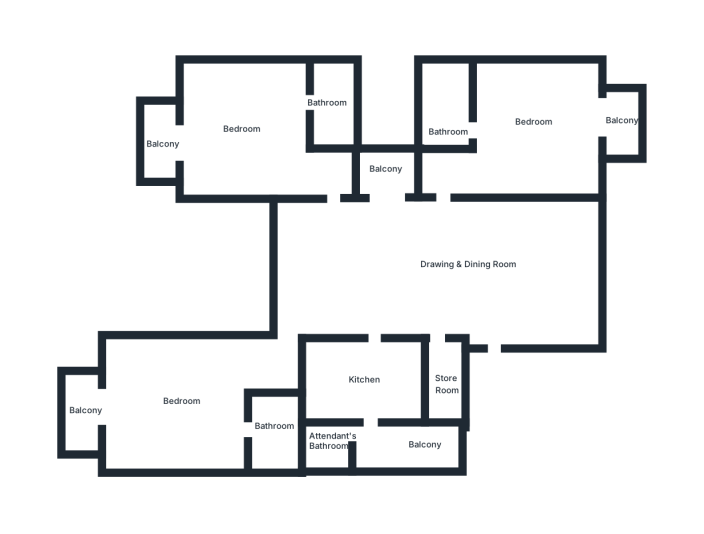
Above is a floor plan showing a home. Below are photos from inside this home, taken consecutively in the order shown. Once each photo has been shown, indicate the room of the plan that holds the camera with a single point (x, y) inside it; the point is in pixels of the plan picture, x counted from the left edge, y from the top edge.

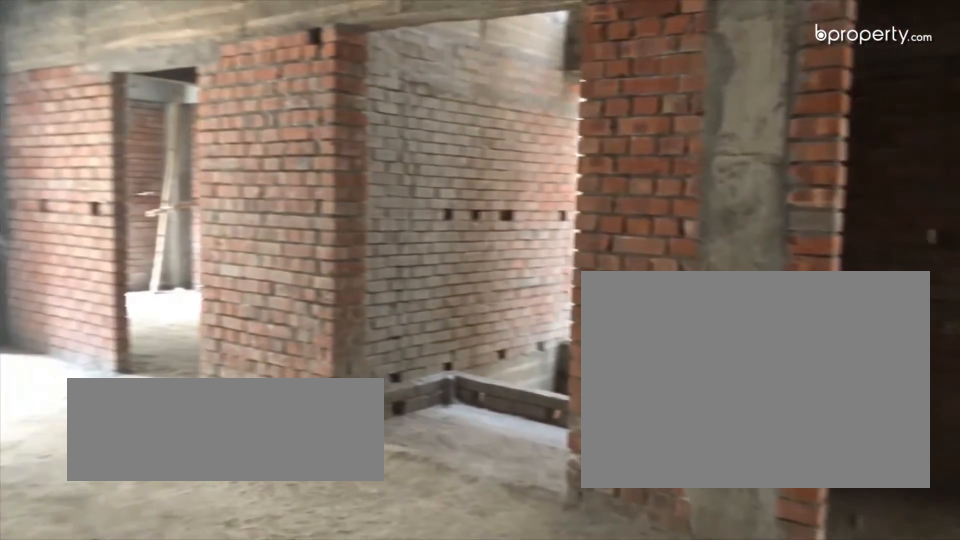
(487, 276)
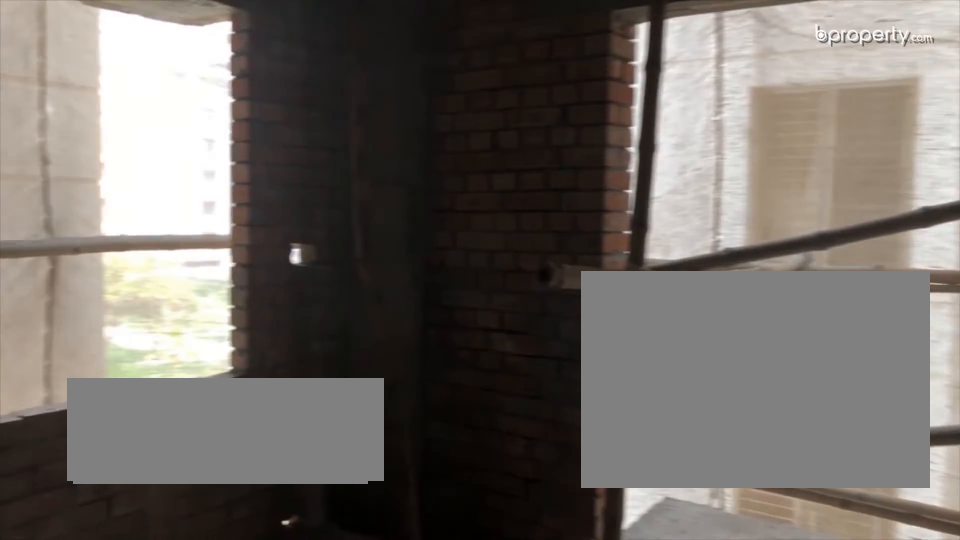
(535, 138)
